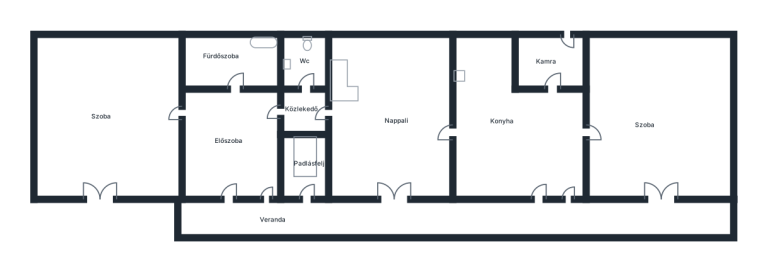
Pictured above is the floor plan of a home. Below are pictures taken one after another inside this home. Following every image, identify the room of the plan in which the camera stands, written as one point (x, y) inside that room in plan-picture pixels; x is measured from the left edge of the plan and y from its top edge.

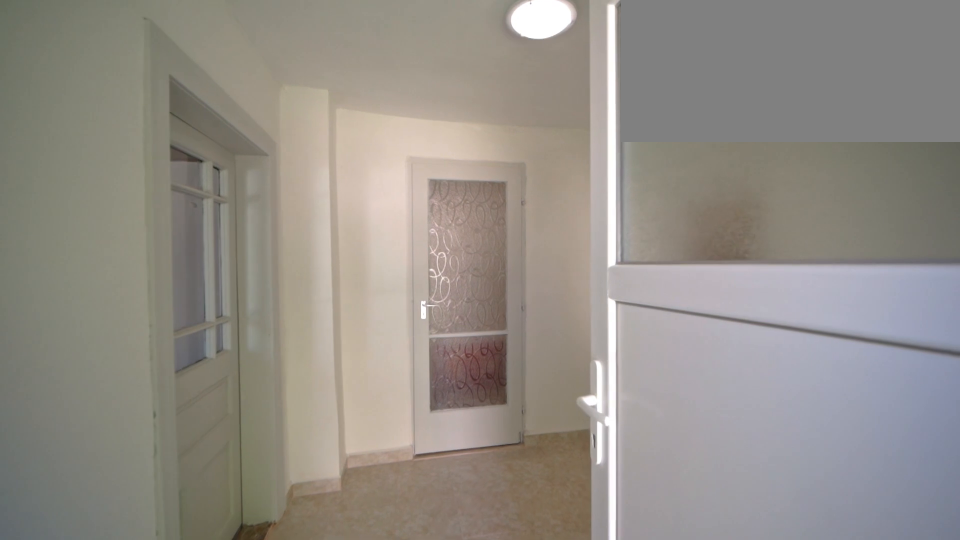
(233, 150)
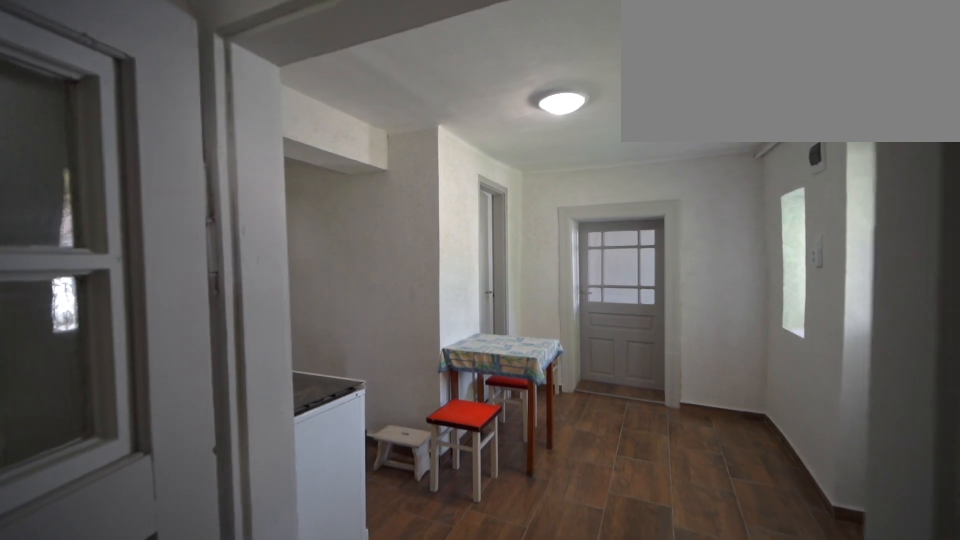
(517, 121)
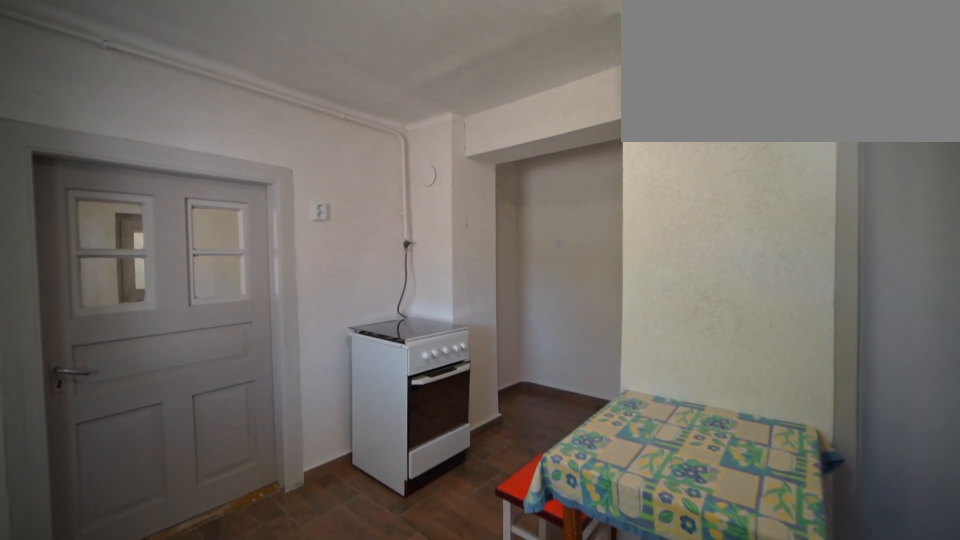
(518, 121)
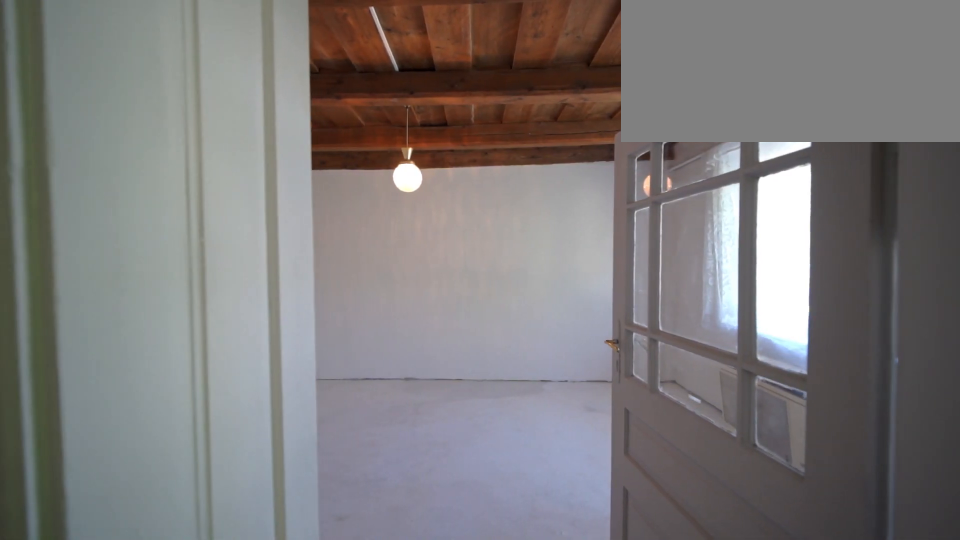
(664, 119)
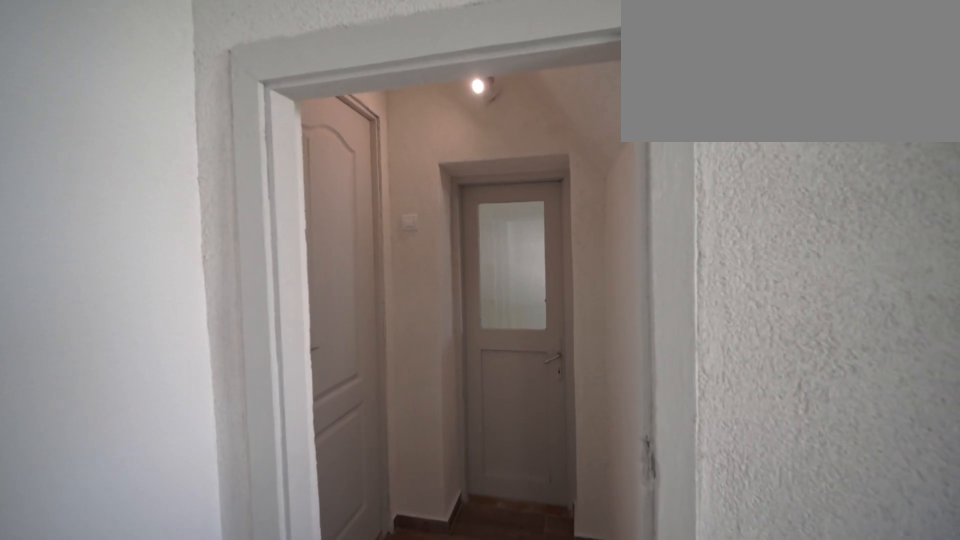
(307, 107)
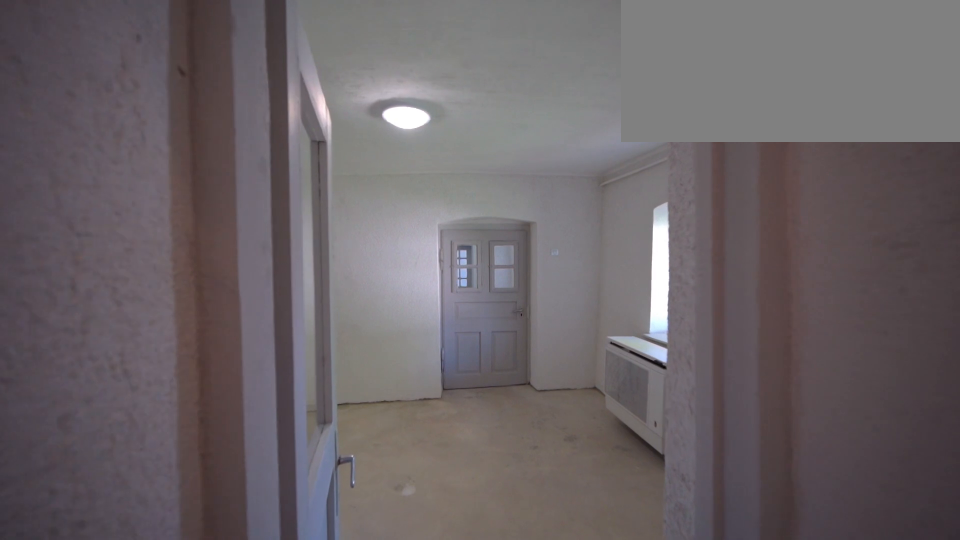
(385, 121)
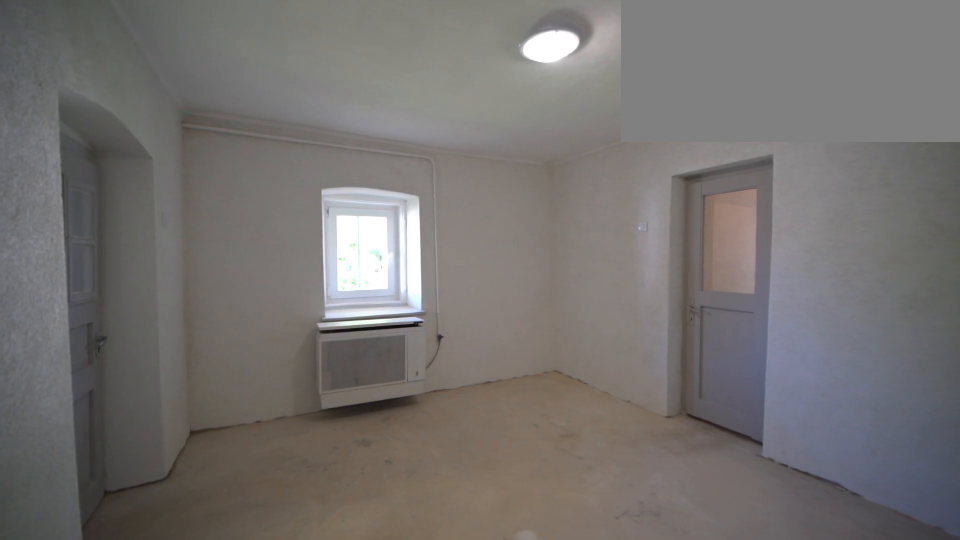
(385, 121)
